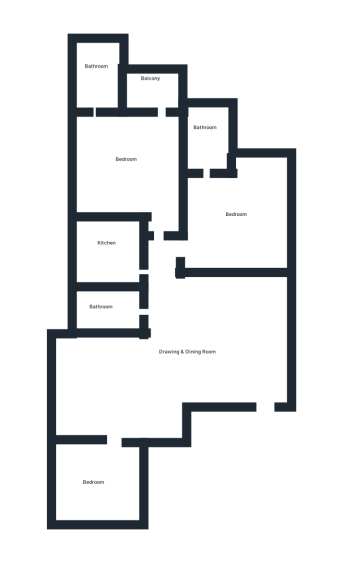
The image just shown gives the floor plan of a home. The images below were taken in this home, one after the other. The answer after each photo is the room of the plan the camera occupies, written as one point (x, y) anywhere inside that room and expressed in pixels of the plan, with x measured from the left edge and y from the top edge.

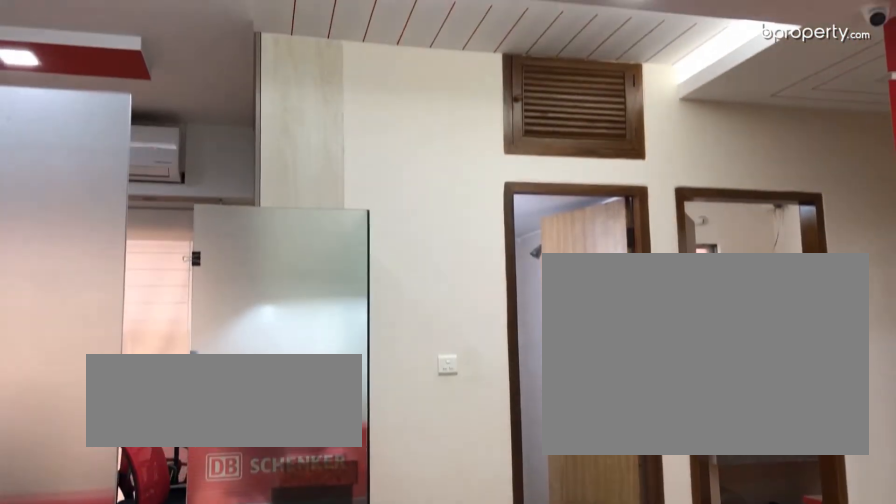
(191, 341)
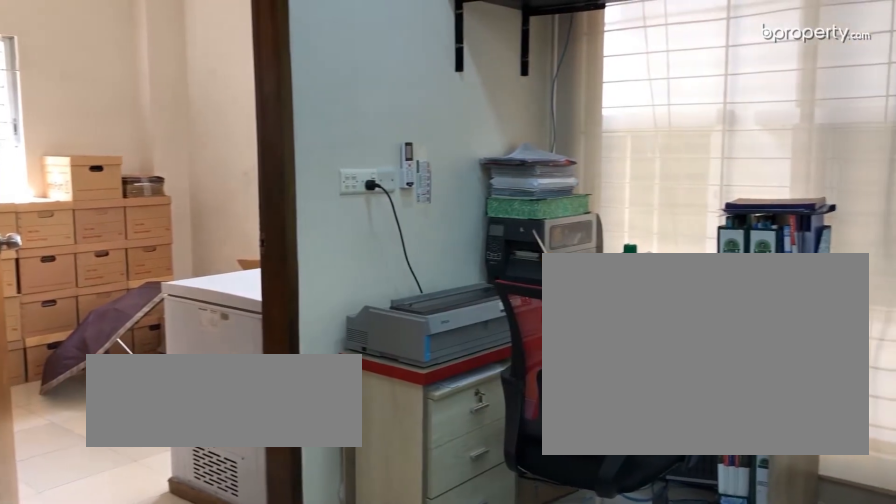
(191, 342)
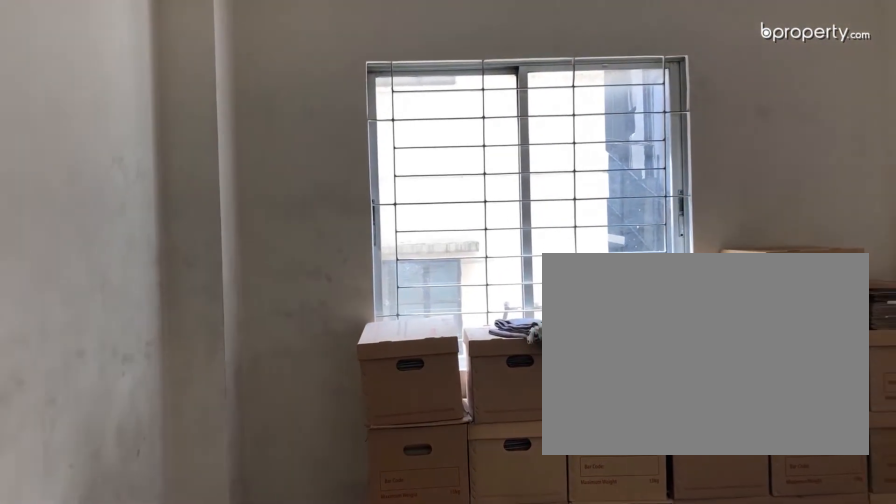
(103, 481)
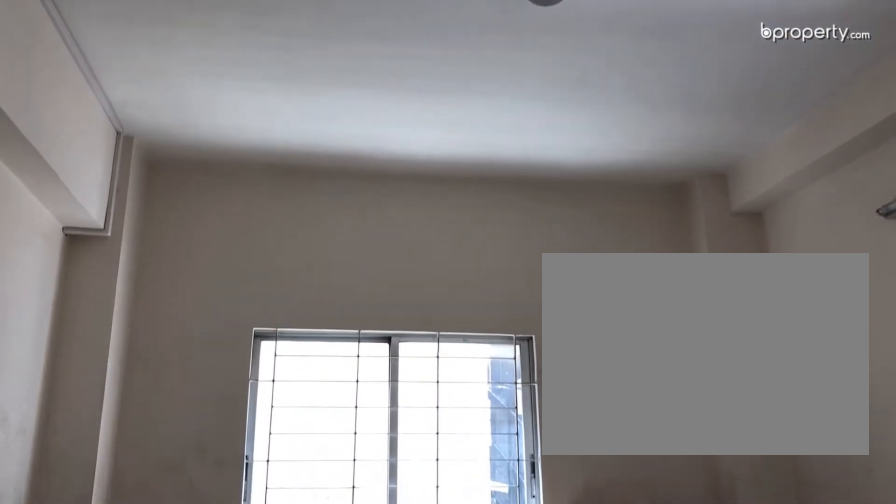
(103, 481)
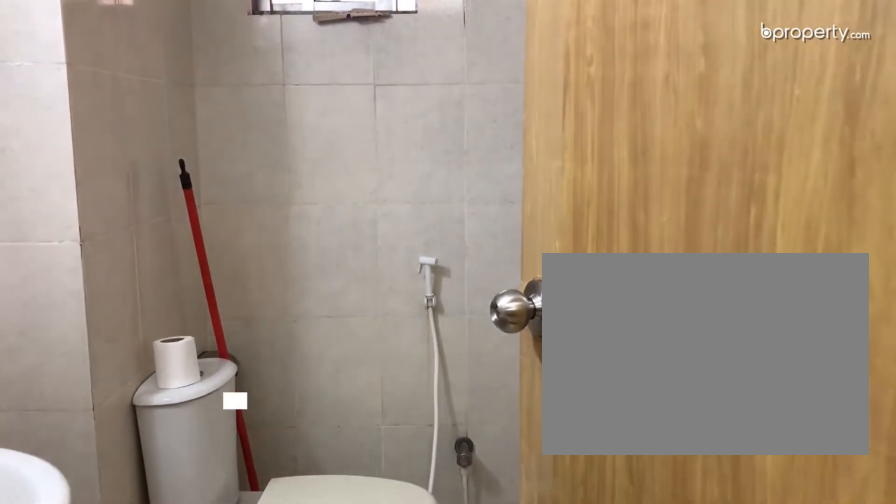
(158, 307)
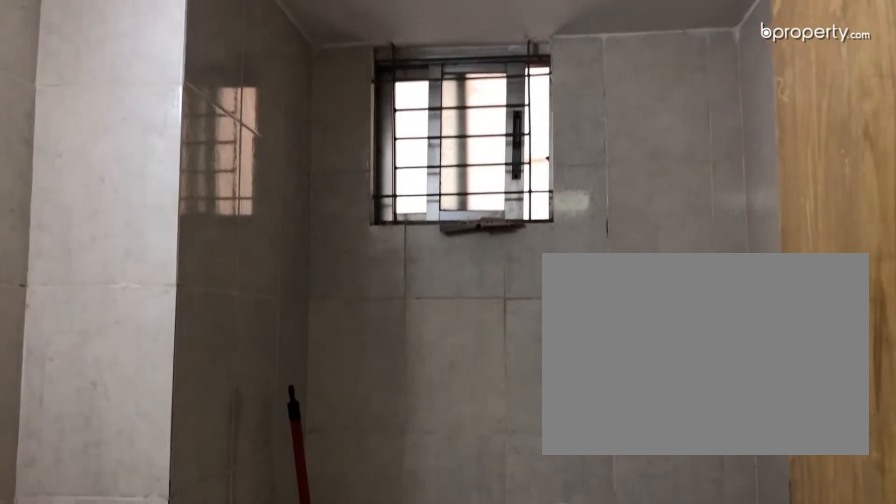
(115, 315)
